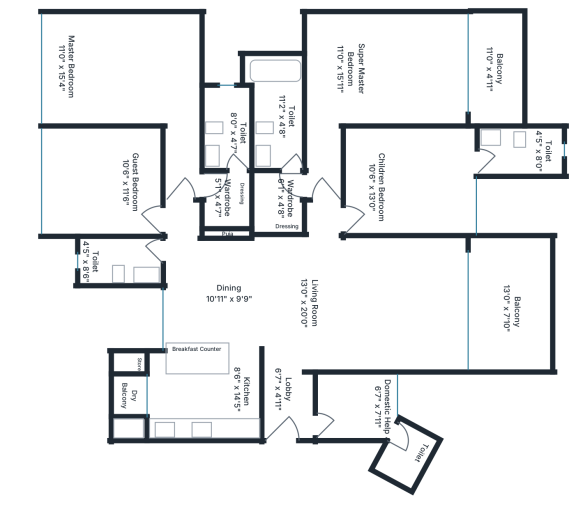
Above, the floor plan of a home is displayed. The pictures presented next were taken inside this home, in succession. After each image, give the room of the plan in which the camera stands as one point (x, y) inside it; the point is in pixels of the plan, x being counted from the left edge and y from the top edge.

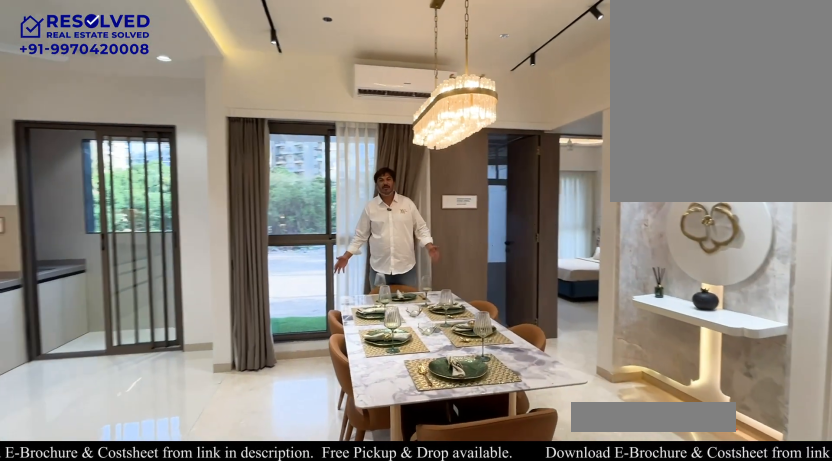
(249, 292)
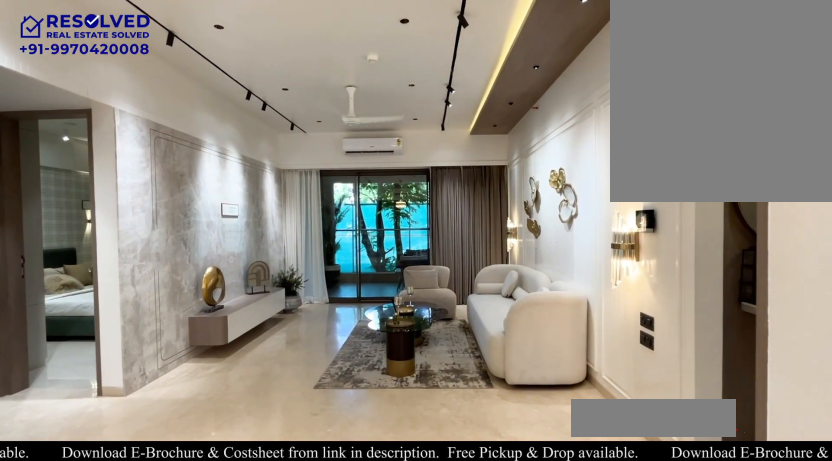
(385, 305)
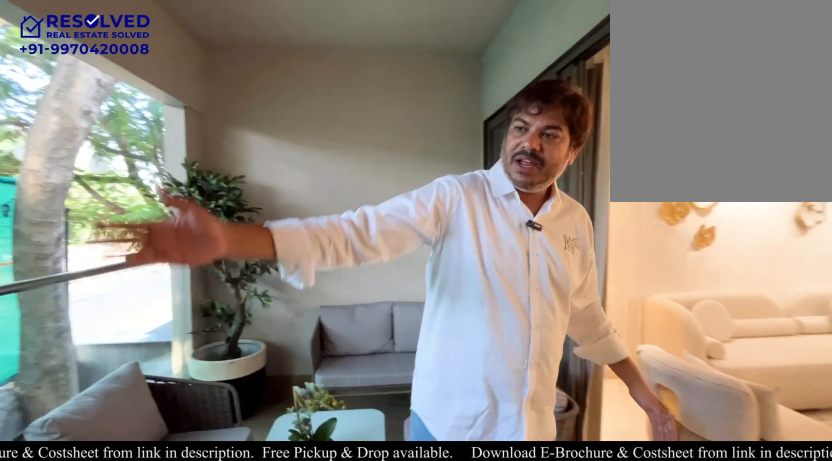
(510, 304)
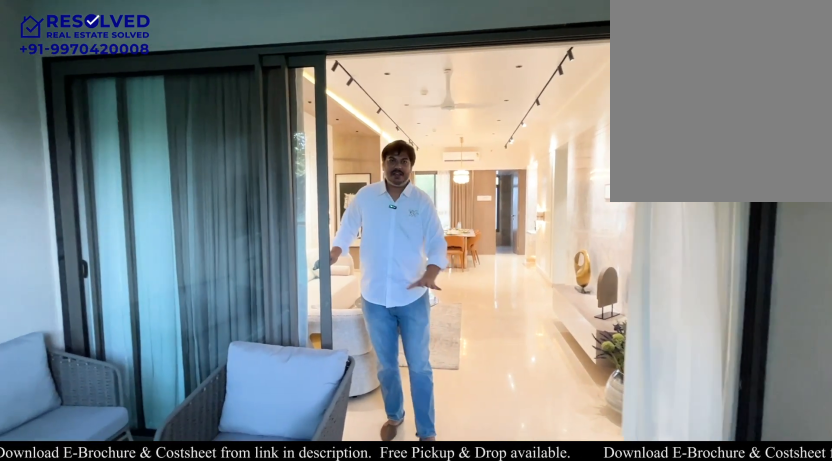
(510, 304)
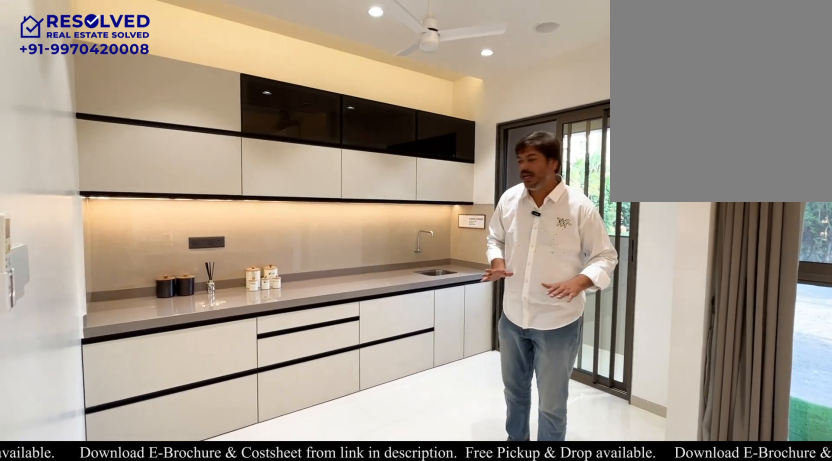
(204, 396)
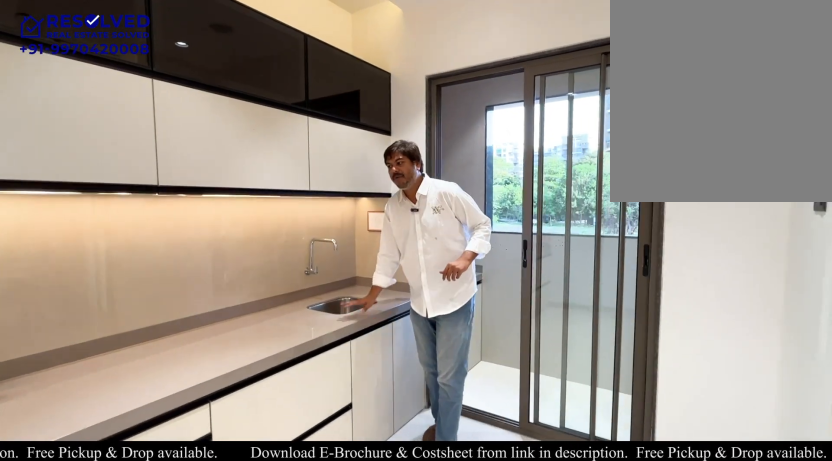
(204, 395)
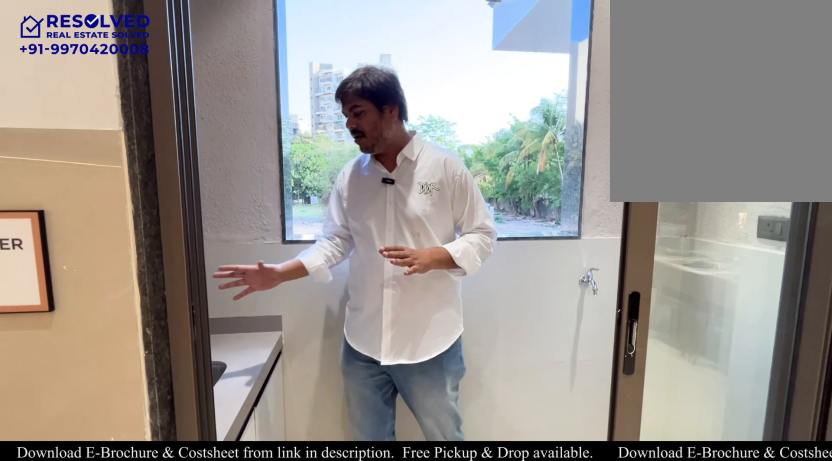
(129, 397)
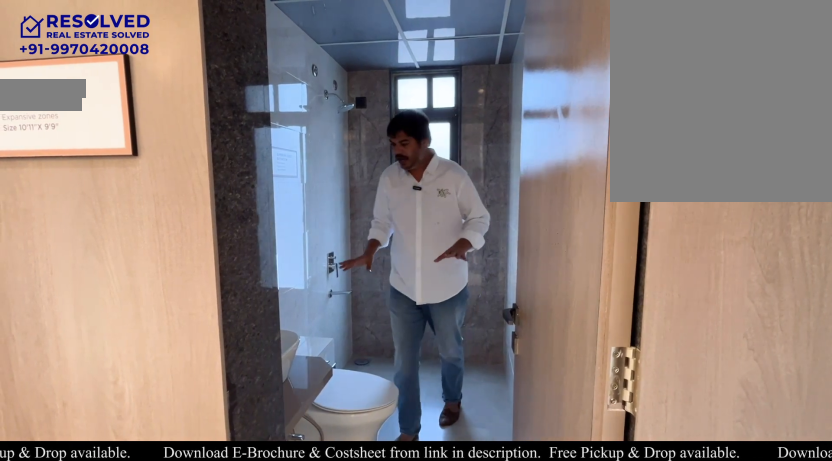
(119, 261)
